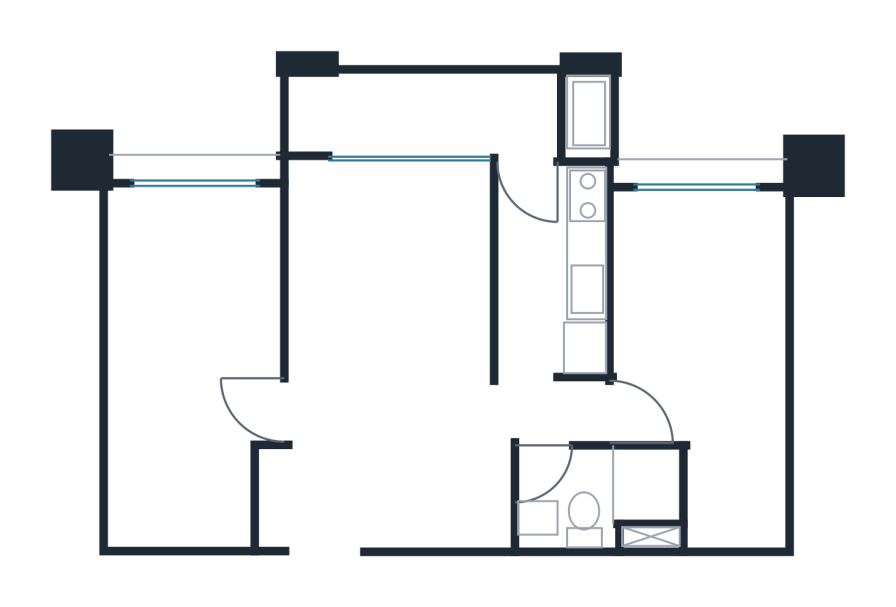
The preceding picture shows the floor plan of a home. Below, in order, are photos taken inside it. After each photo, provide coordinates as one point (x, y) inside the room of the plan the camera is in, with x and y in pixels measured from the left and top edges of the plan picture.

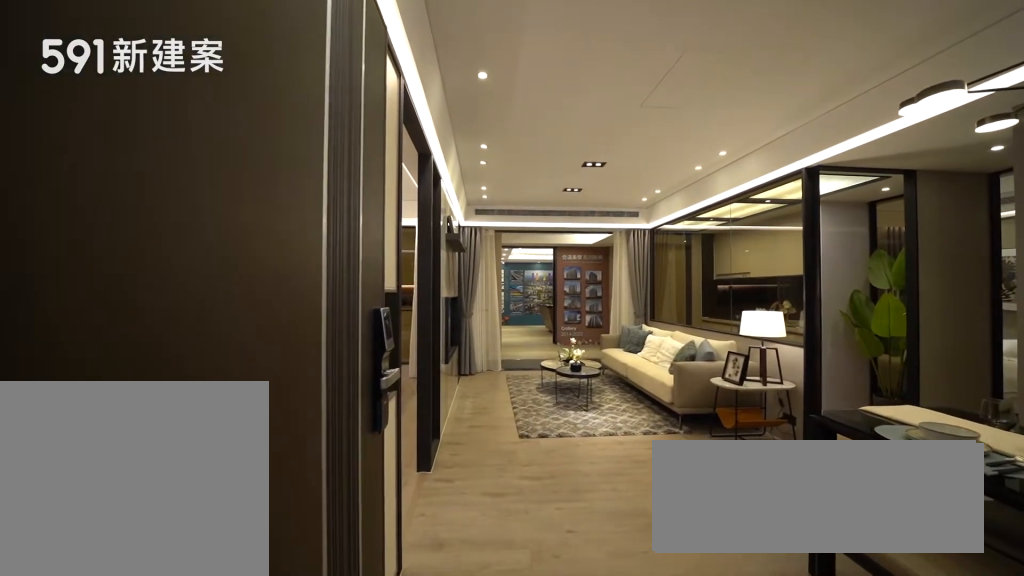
(307, 494)
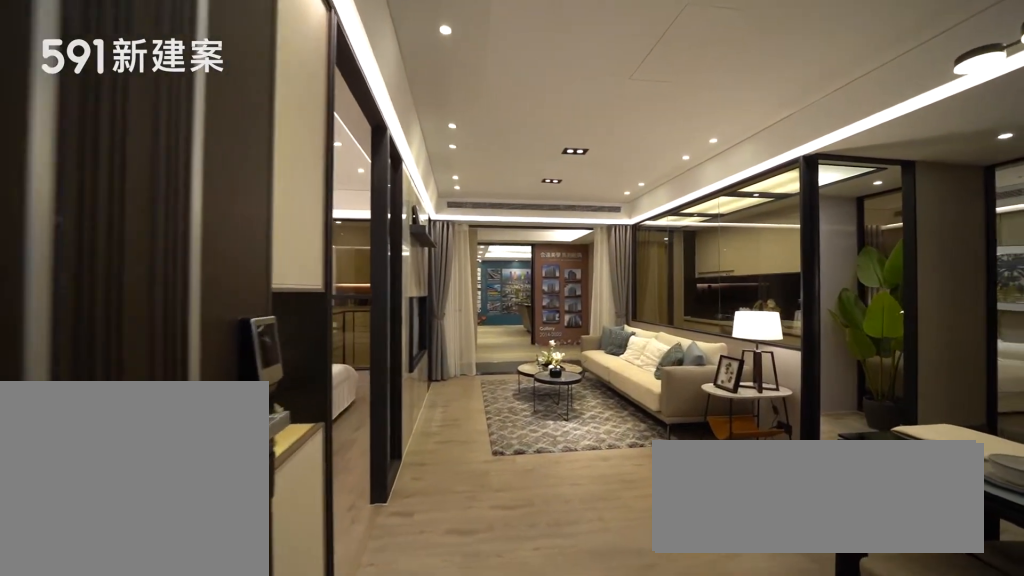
(307, 494)
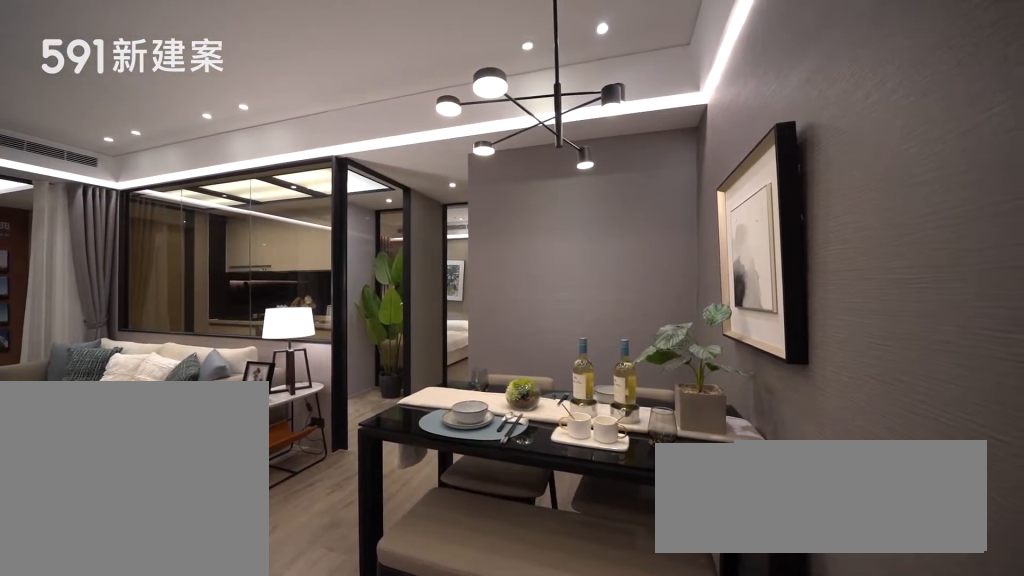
(443, 479)
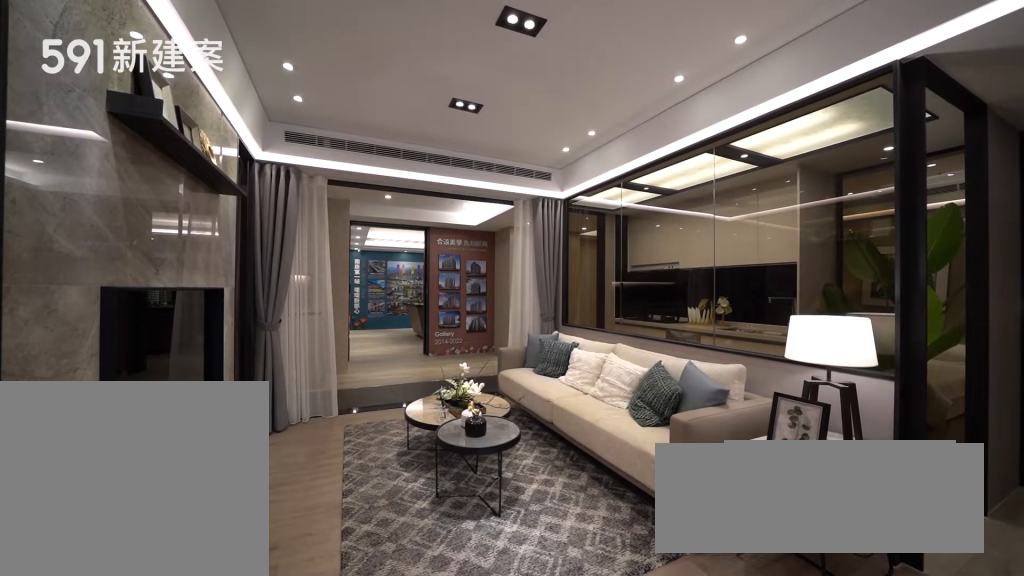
(390, 277)
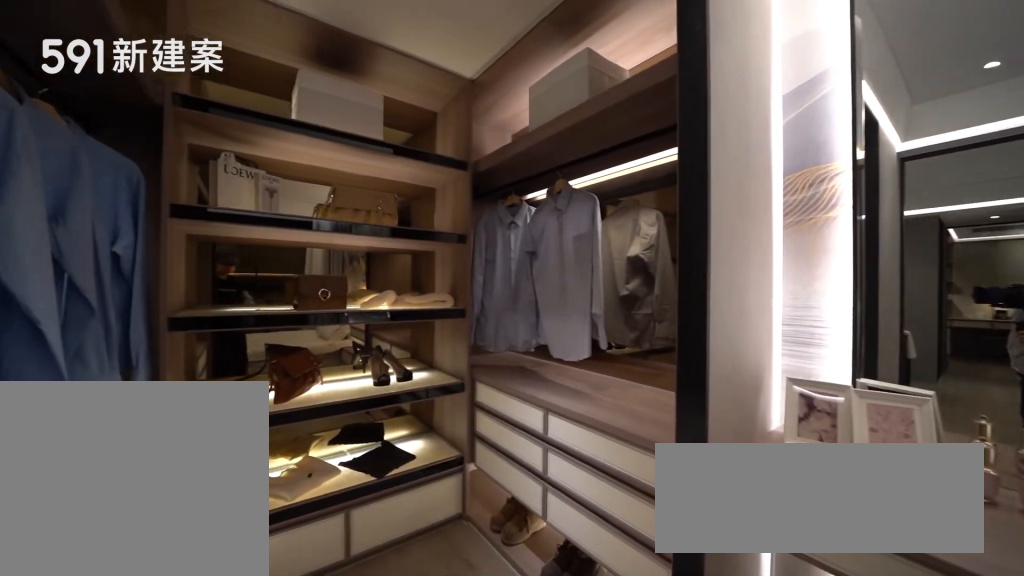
(192, 358)
